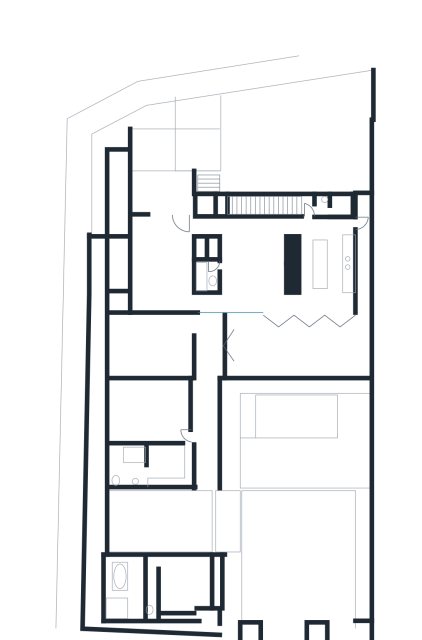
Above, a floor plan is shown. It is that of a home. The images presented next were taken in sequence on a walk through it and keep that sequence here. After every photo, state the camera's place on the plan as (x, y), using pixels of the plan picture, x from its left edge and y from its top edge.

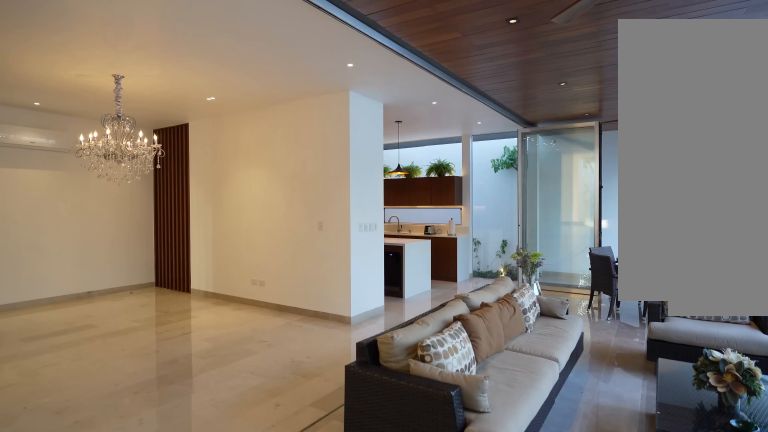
(206, 330)
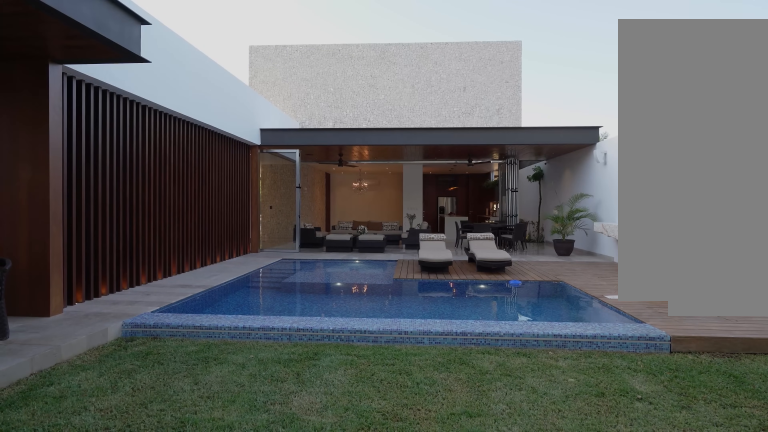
(292, 548)
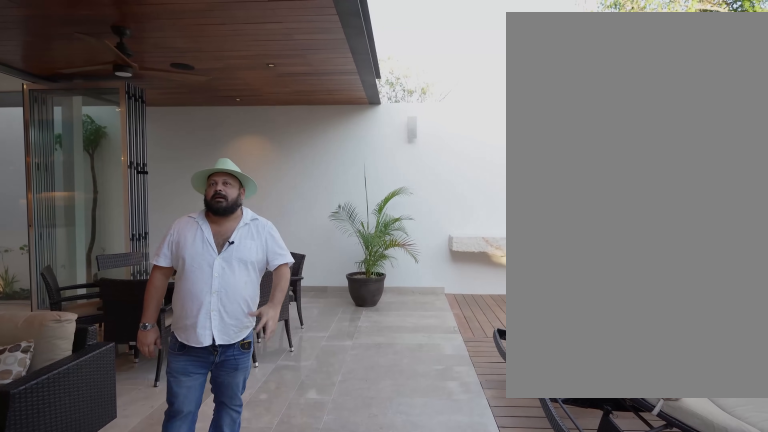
(296, 374)
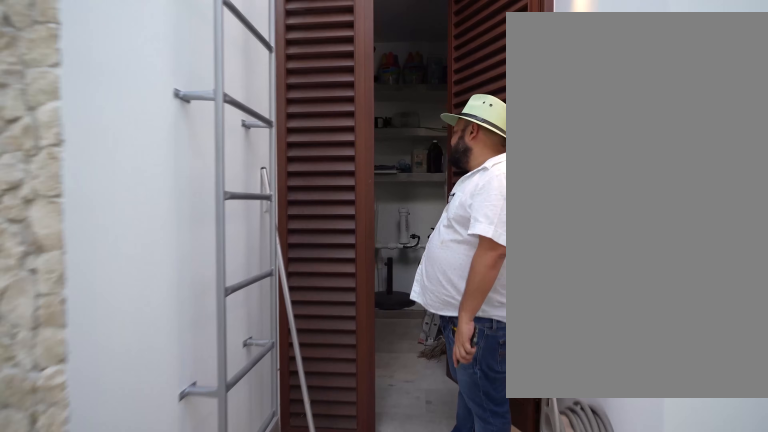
(230, 631)
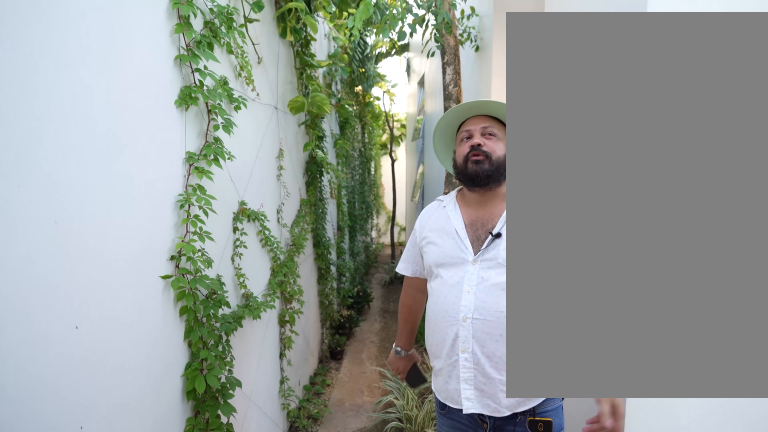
(225, 631)
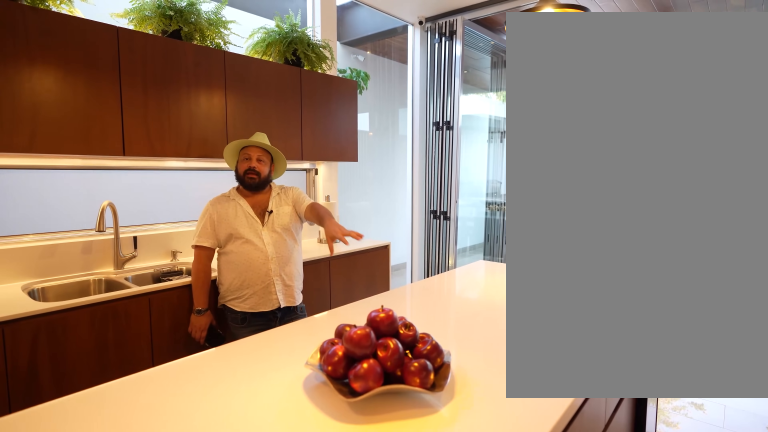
(305, 260)
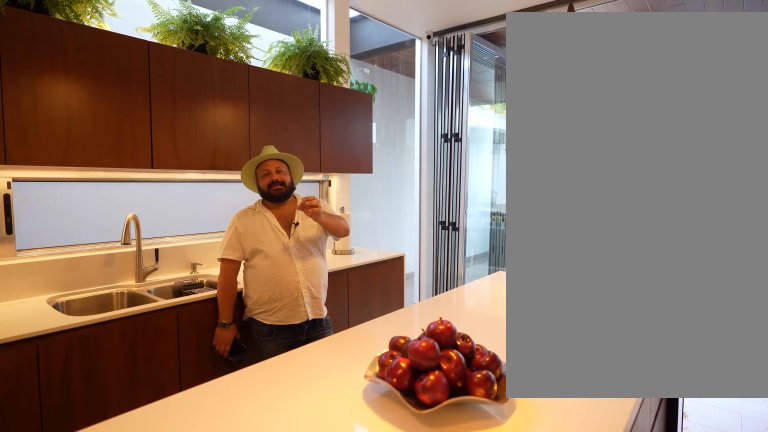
(307, 253)
